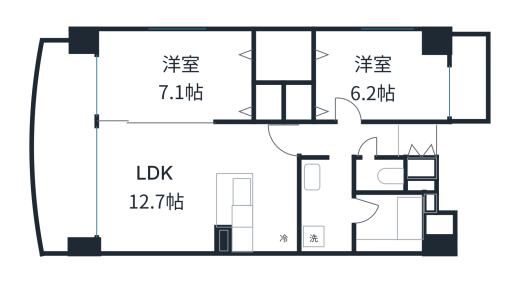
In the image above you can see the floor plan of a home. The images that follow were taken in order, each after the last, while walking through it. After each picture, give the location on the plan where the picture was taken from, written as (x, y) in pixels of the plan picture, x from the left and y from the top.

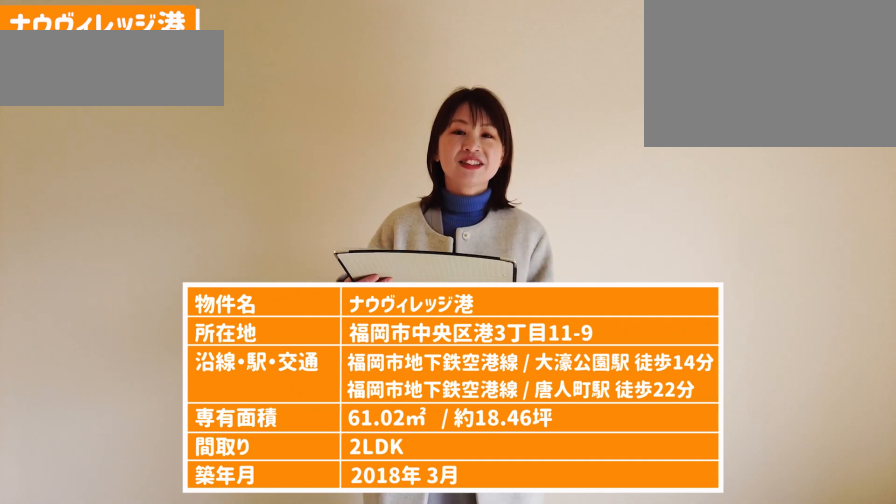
(165, 232)
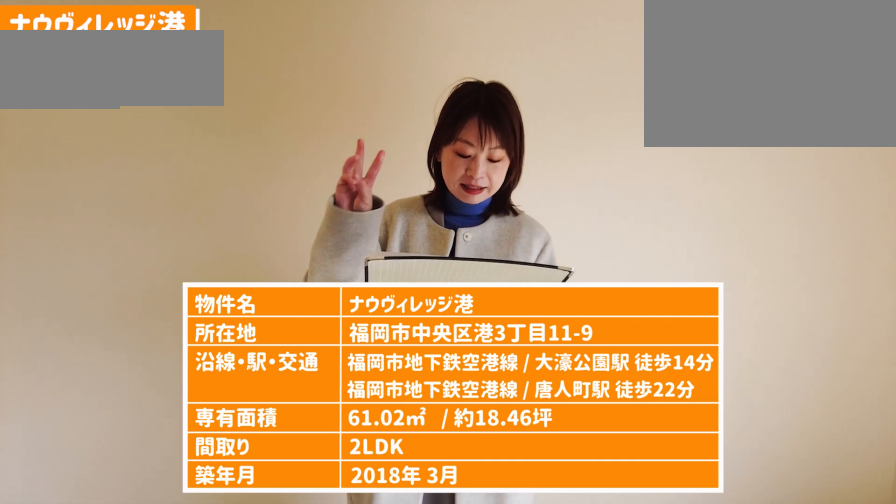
(165, 232)
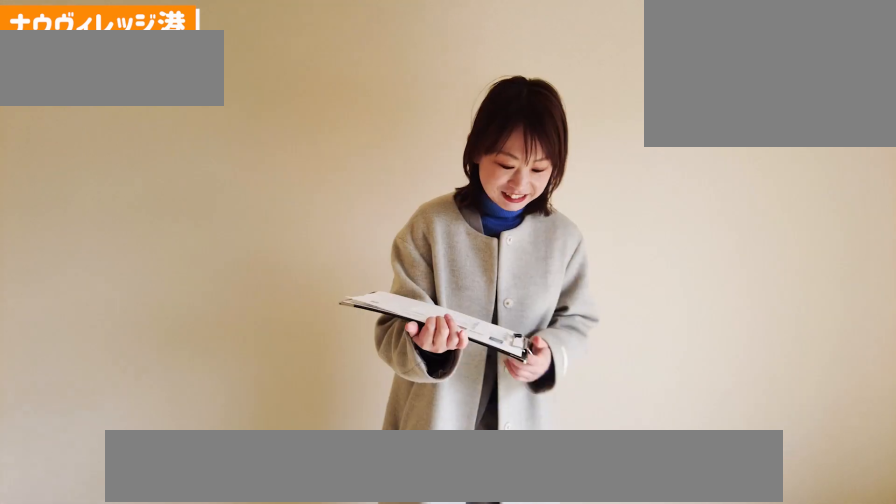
(165, 233)
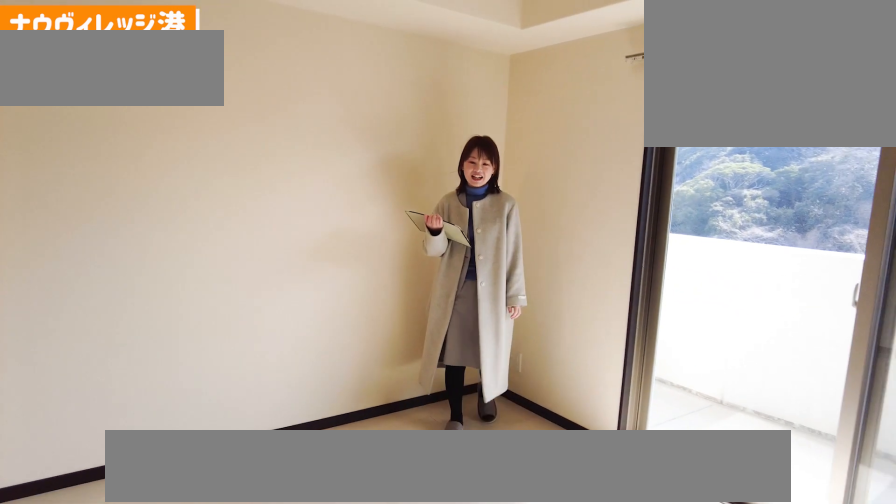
(165, 232)
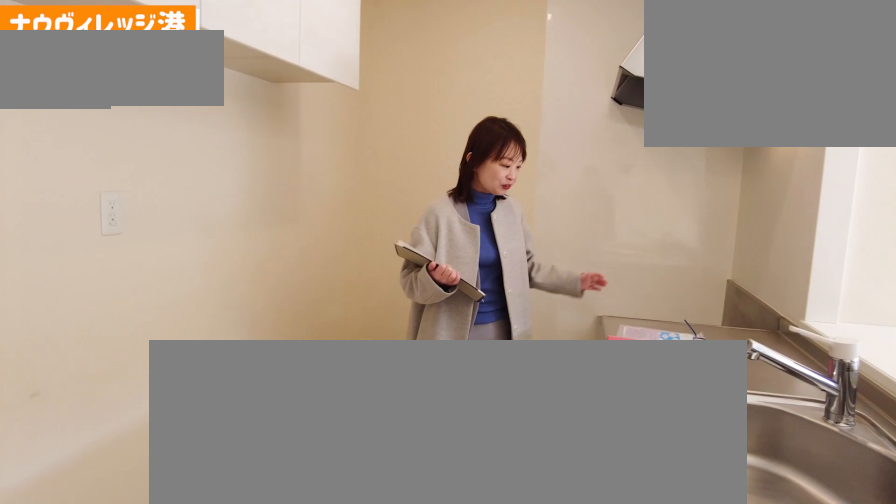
(272, 199)
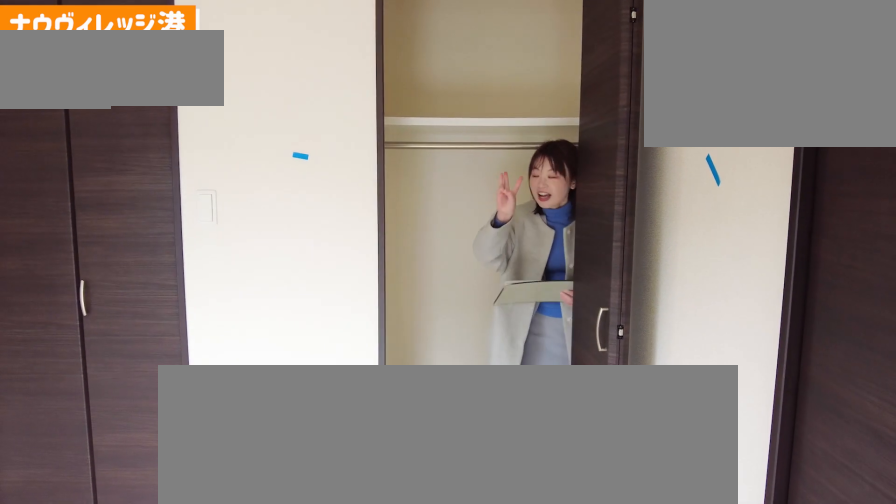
(231, 91)
